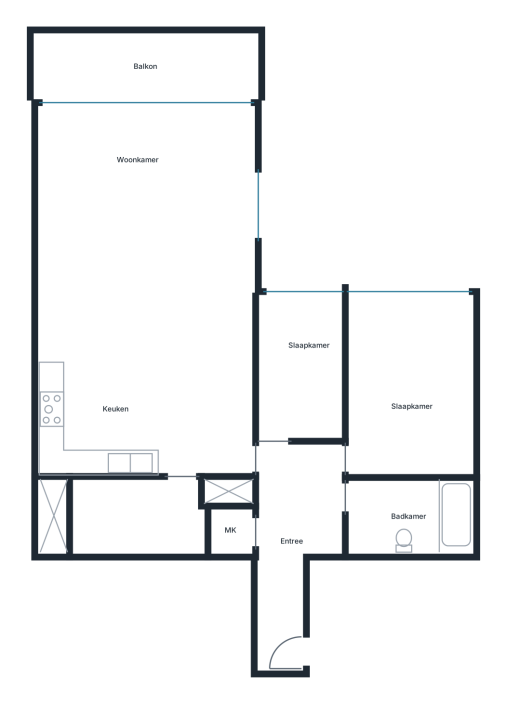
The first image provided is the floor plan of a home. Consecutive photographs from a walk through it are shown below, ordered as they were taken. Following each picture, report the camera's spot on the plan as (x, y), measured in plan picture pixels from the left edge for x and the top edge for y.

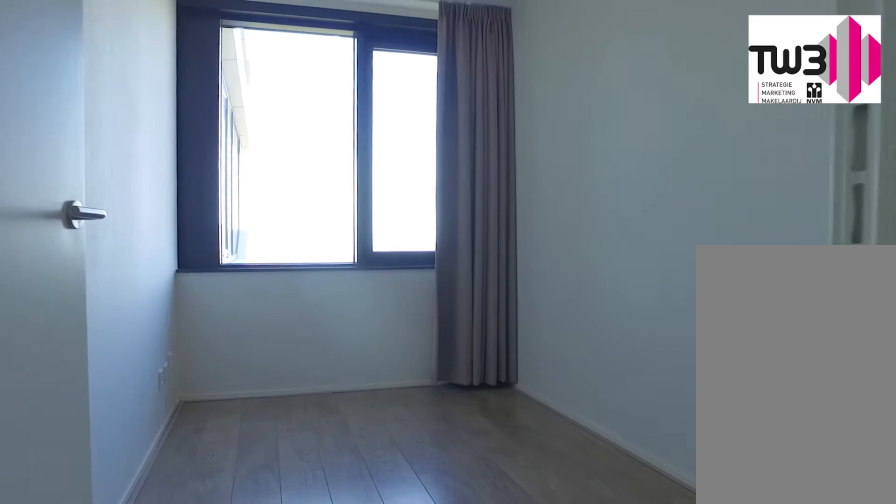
(283, 437)
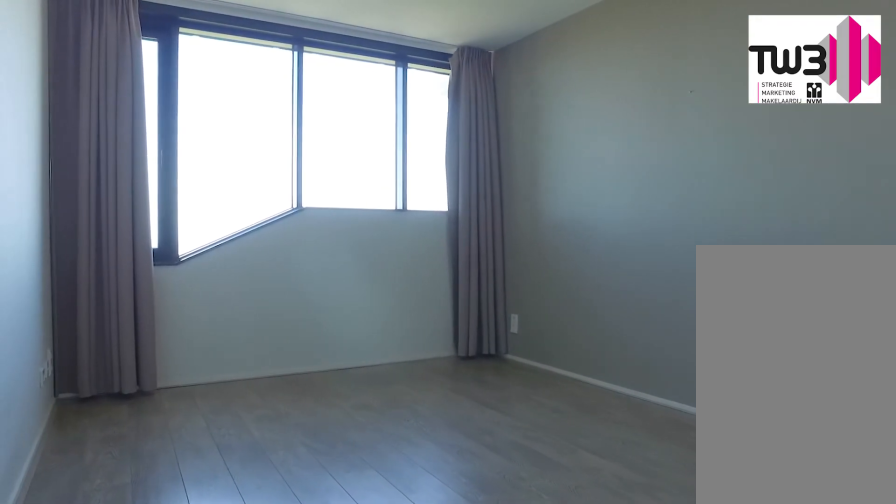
(358, 451)
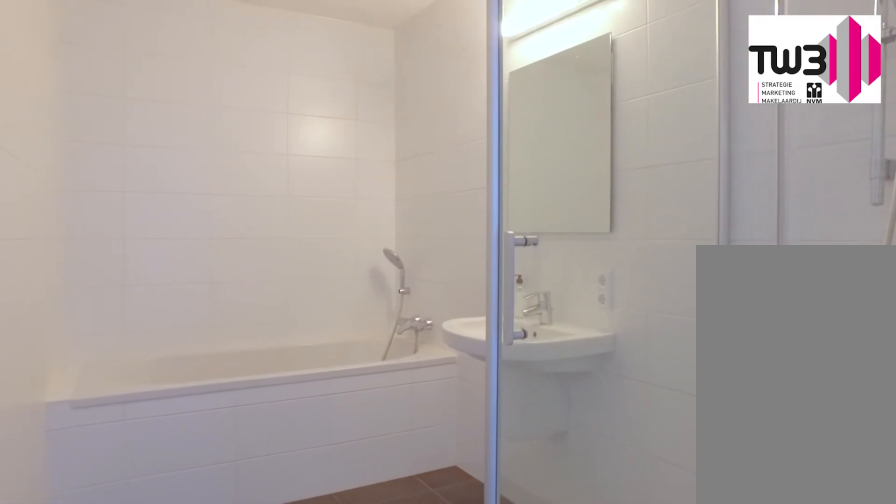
(352, 501)
